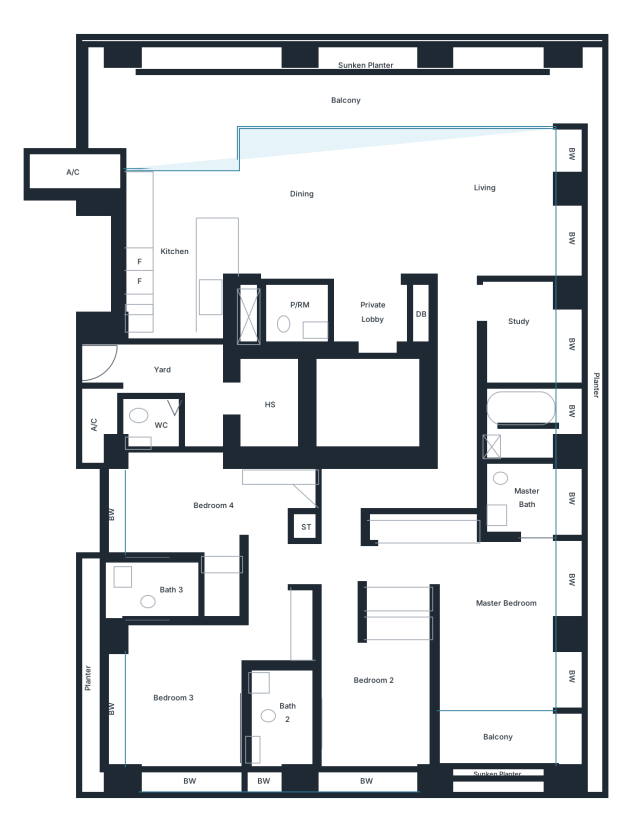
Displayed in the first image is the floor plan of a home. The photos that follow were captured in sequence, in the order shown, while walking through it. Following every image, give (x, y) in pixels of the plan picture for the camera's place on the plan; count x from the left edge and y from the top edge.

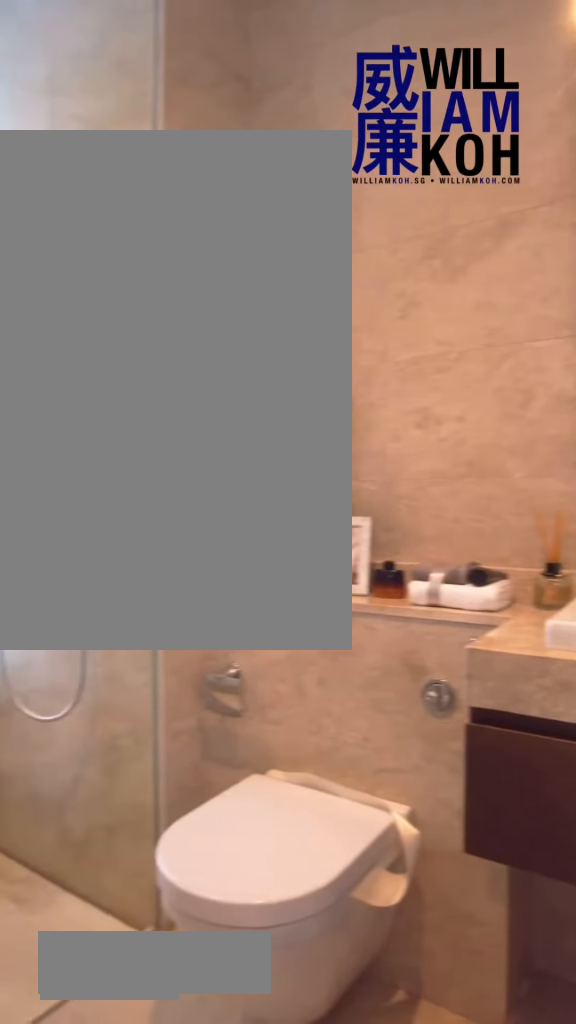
(286, 697)
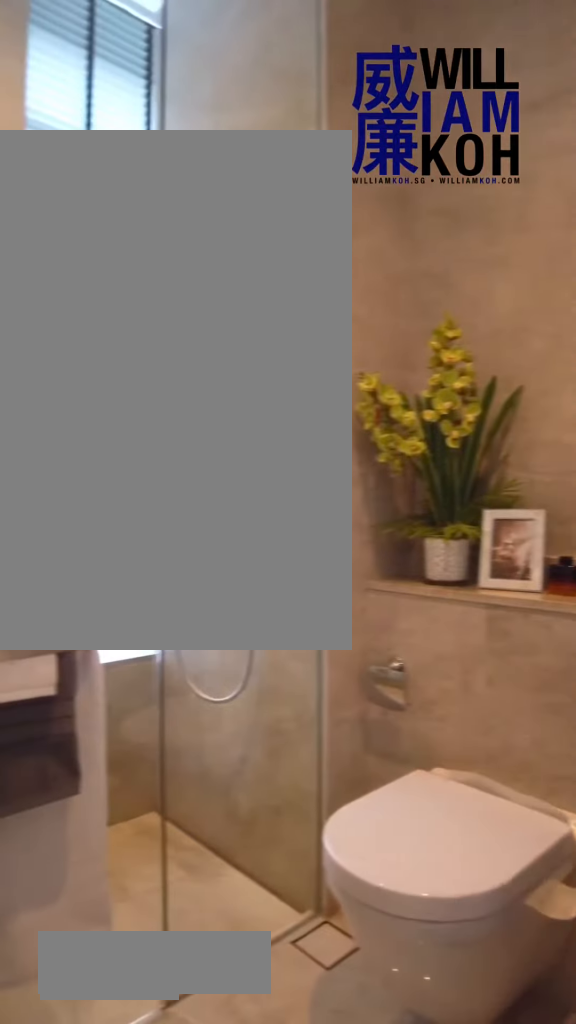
(286, 697)
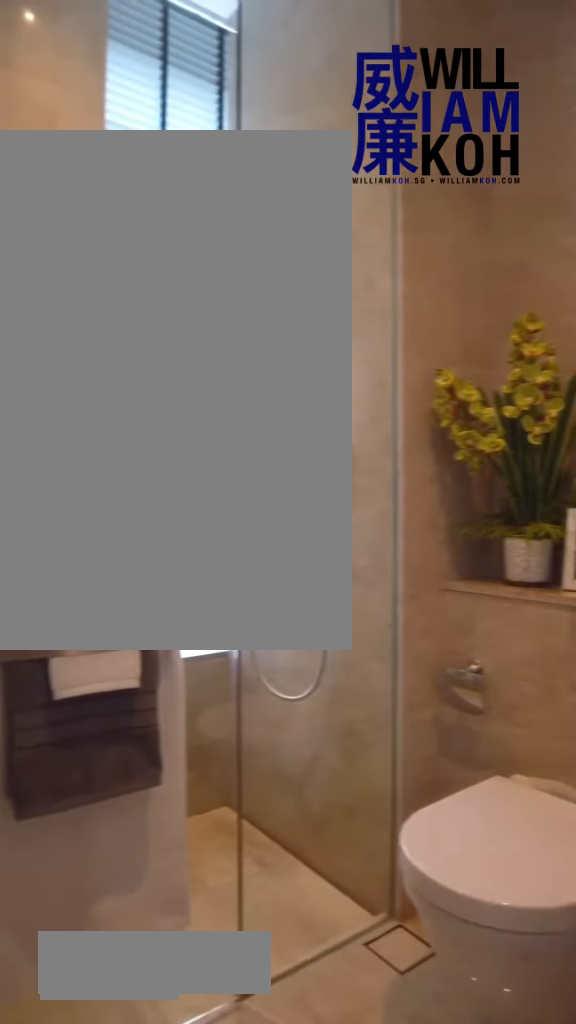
(286, 697)
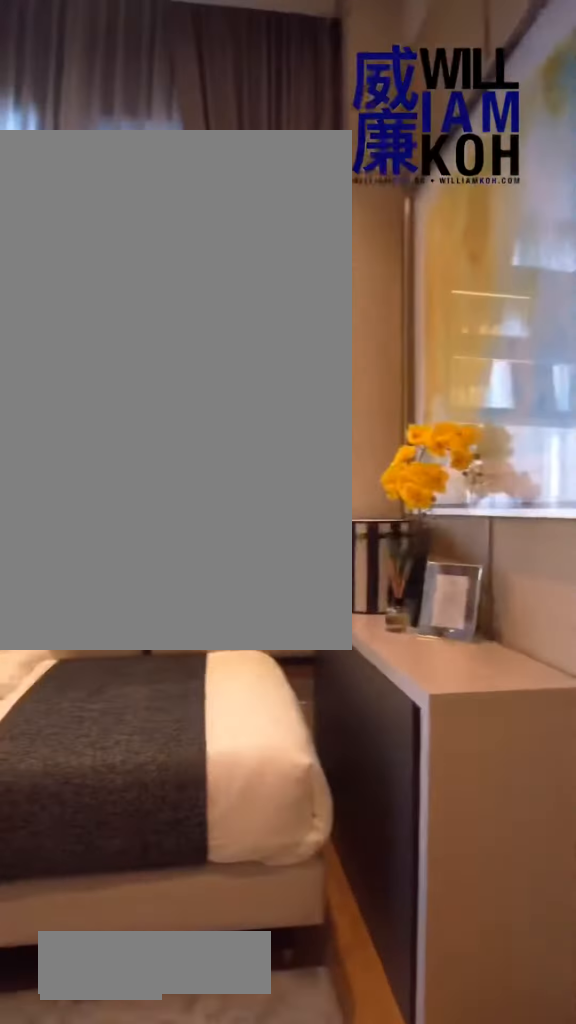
(225, 515)
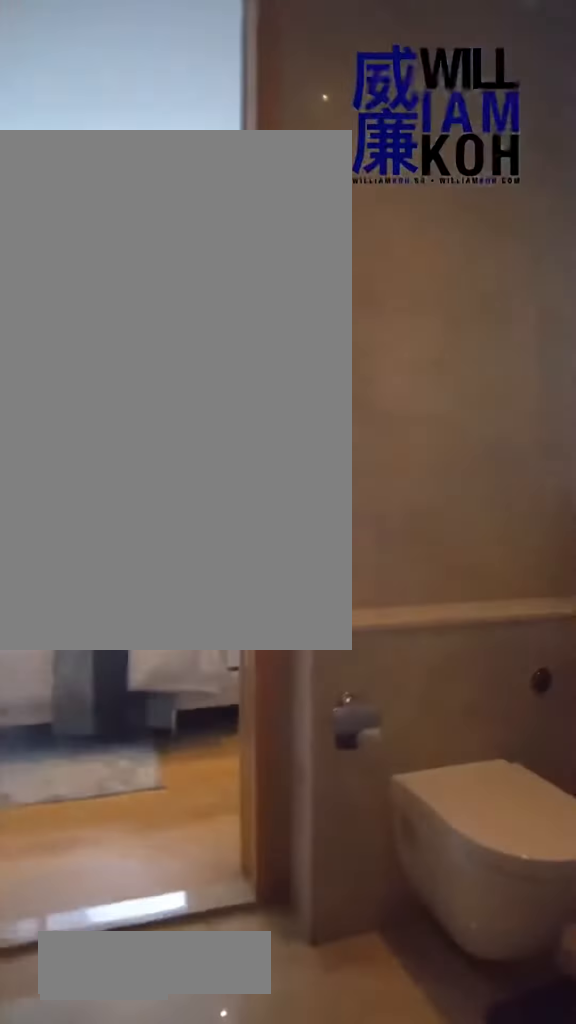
(184, 554)
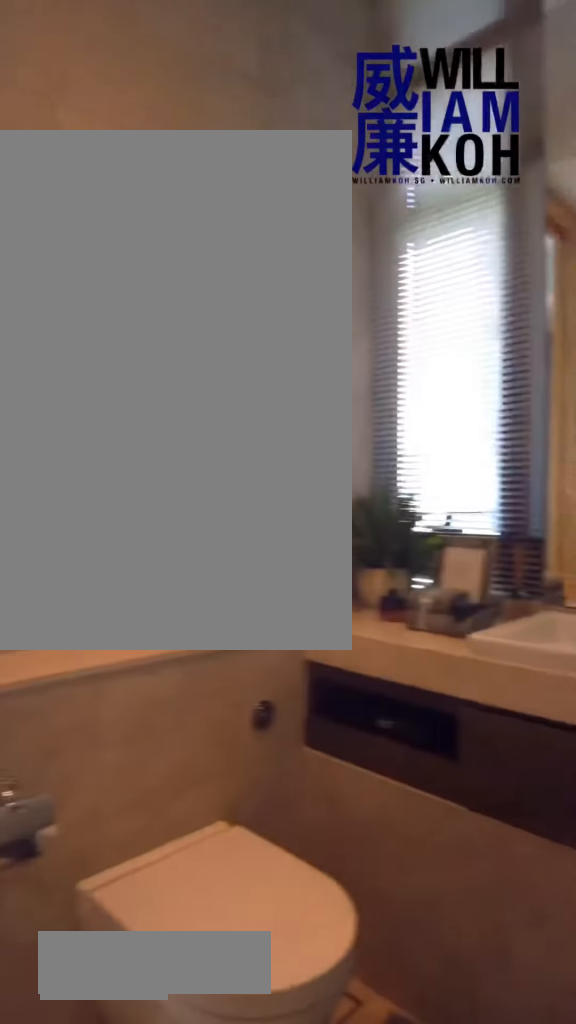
(181, 590)
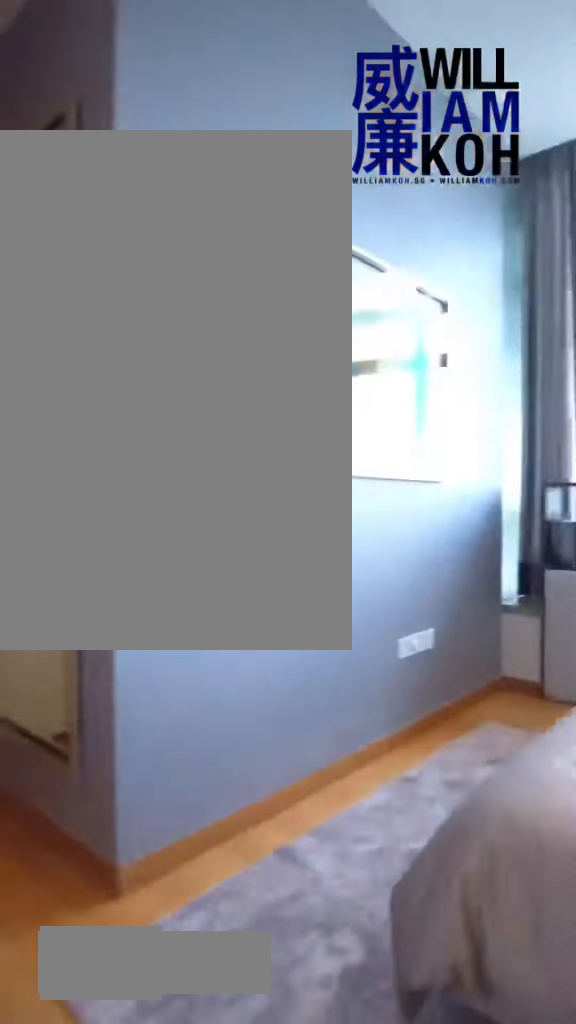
(183, 632)
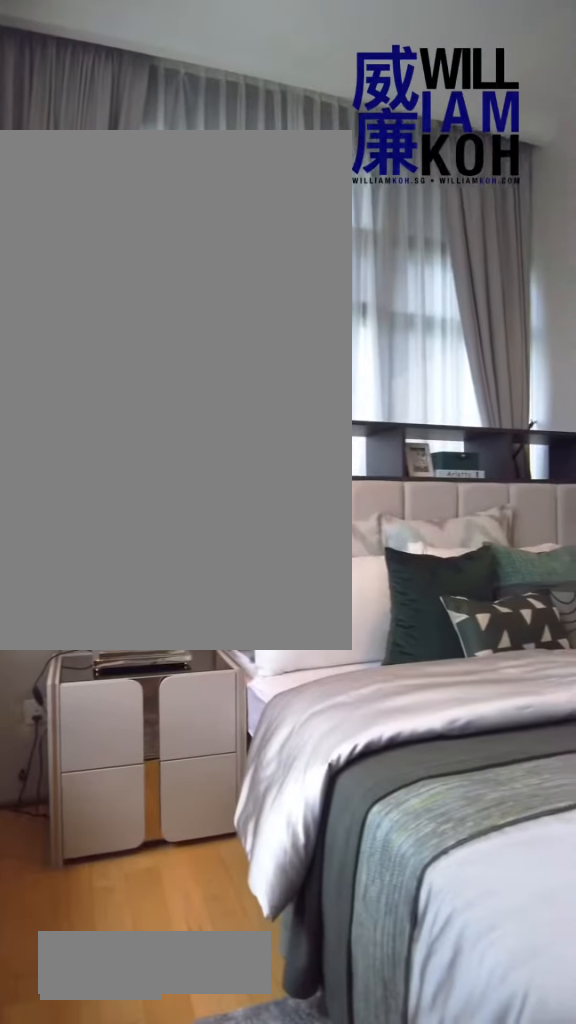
(219, 752)
